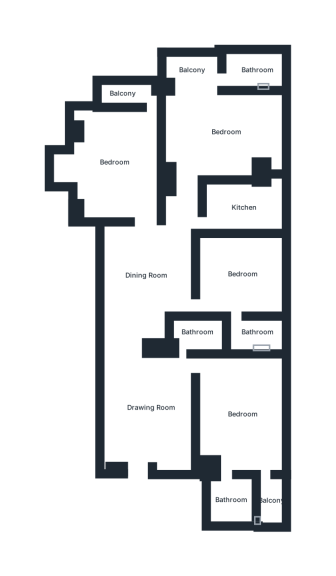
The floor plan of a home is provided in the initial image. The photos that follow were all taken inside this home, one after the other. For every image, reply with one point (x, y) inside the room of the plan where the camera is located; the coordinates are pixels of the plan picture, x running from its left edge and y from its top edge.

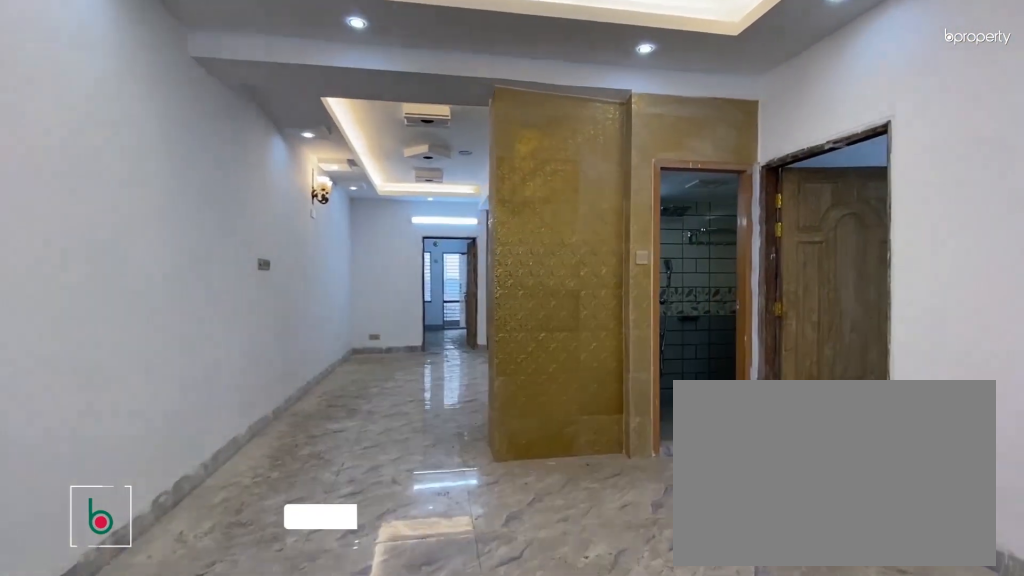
(148, 408)
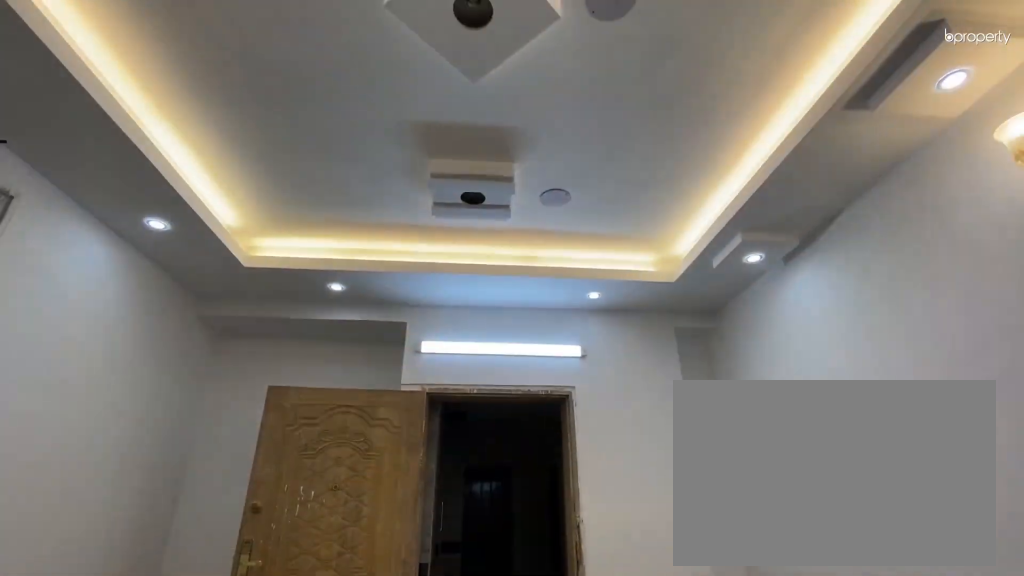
(148, 408)
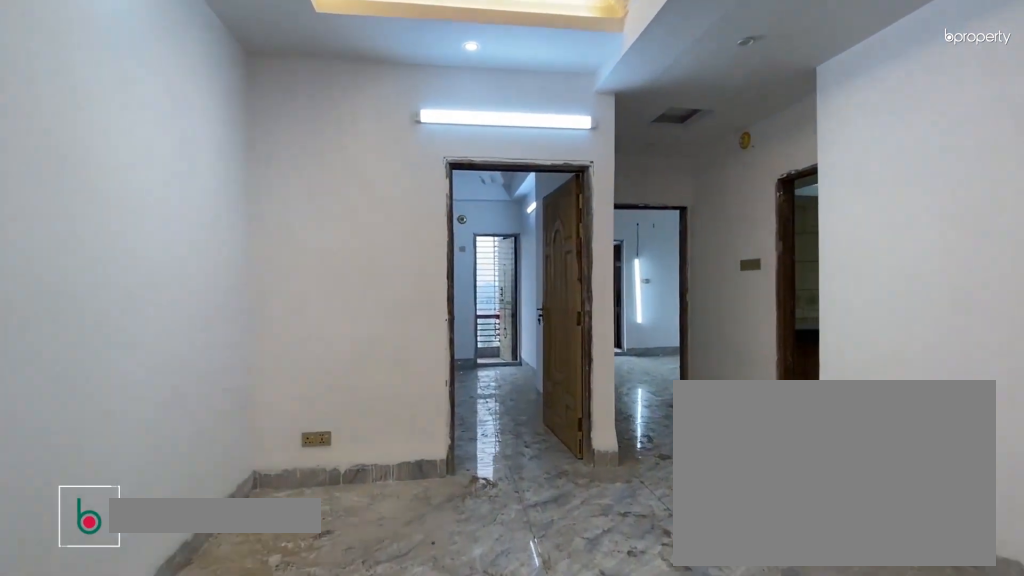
(145, 275)
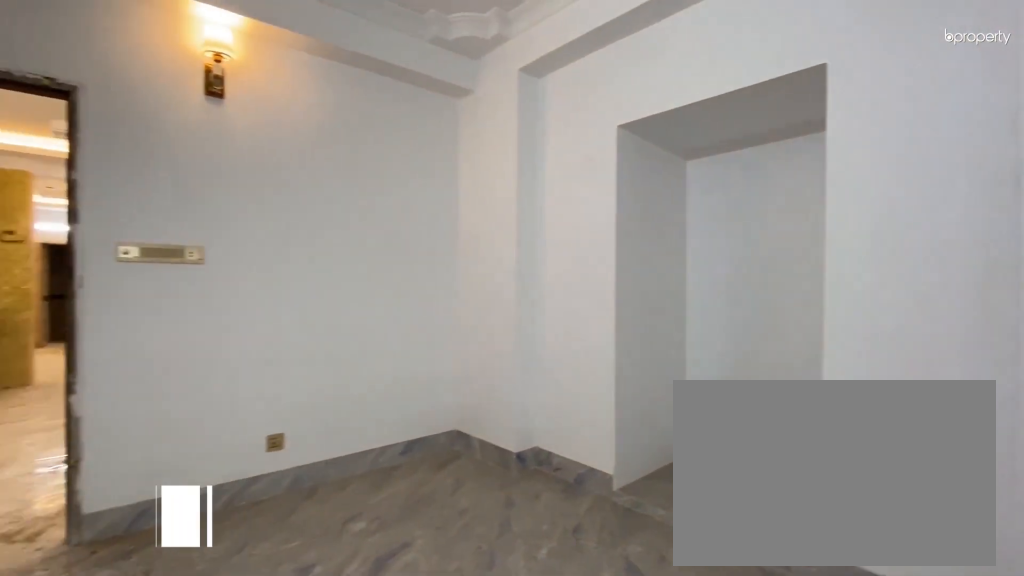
(115, 163)
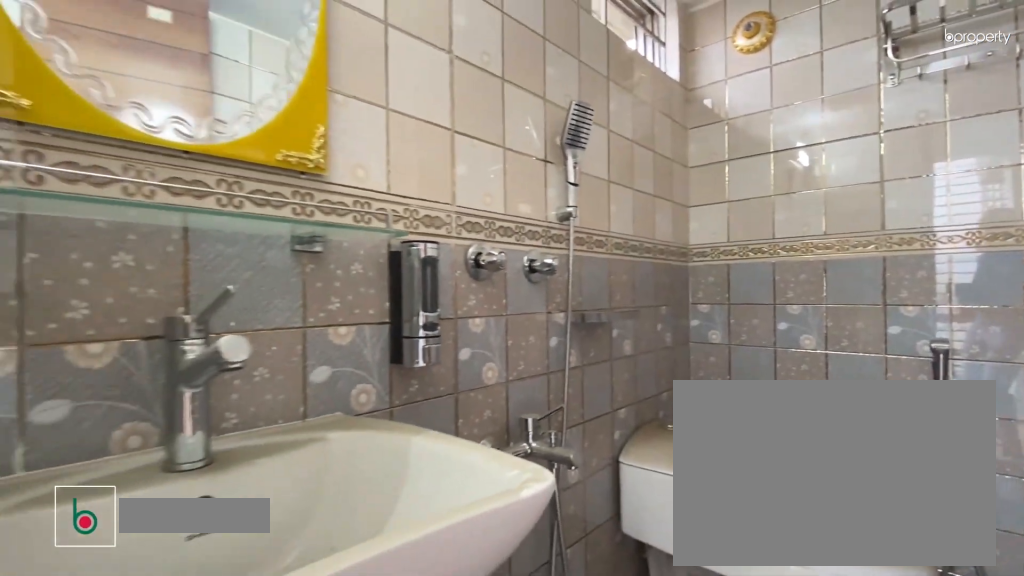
(255, 69)
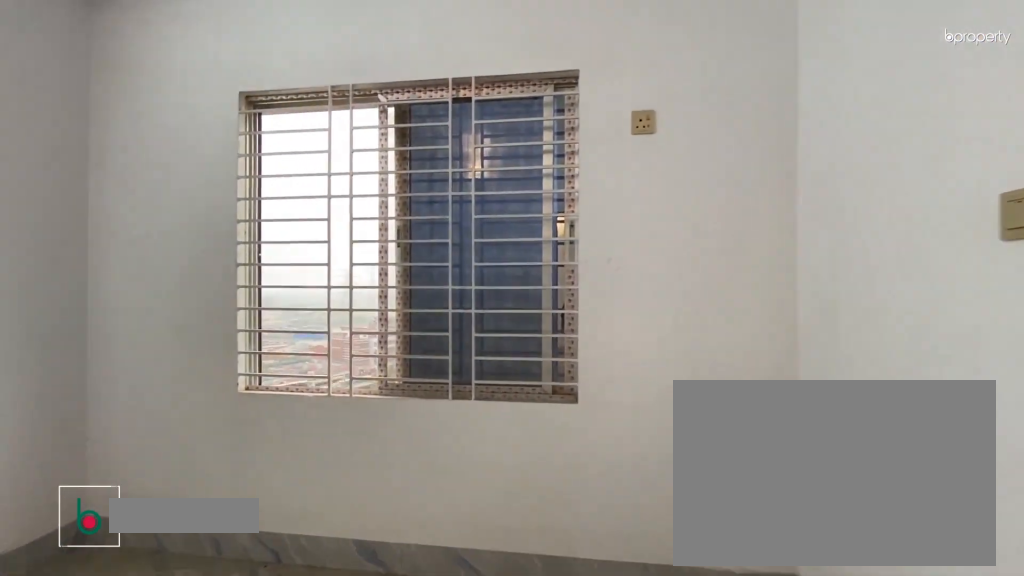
(243, 276)
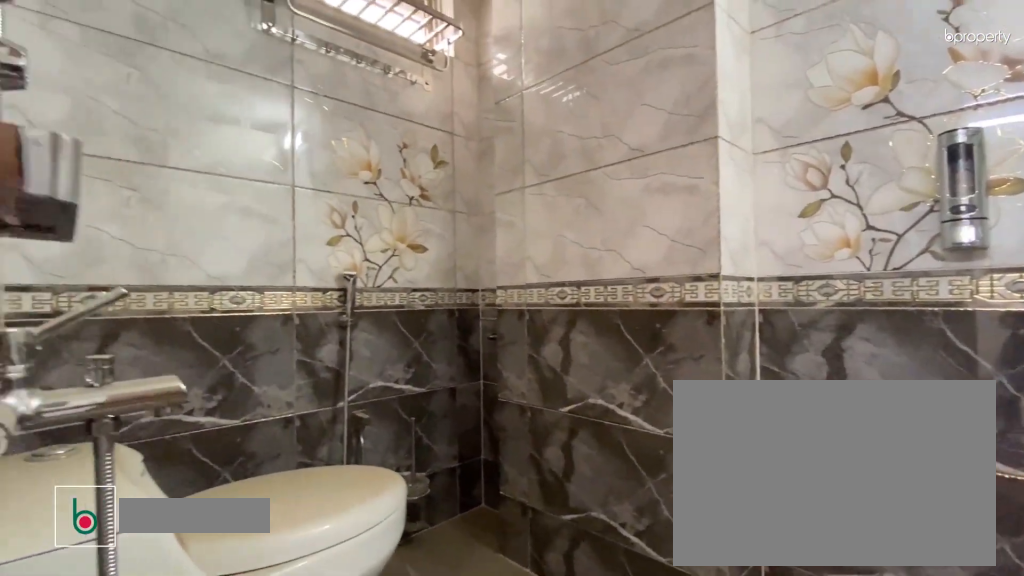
(258, 332)
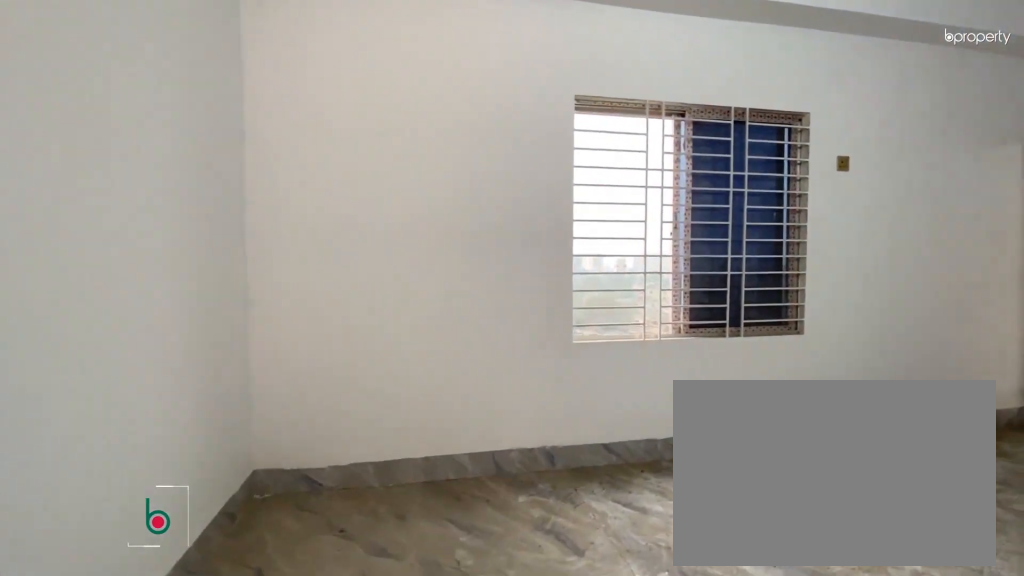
(242, 414)
